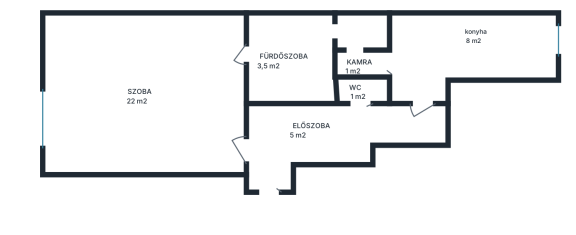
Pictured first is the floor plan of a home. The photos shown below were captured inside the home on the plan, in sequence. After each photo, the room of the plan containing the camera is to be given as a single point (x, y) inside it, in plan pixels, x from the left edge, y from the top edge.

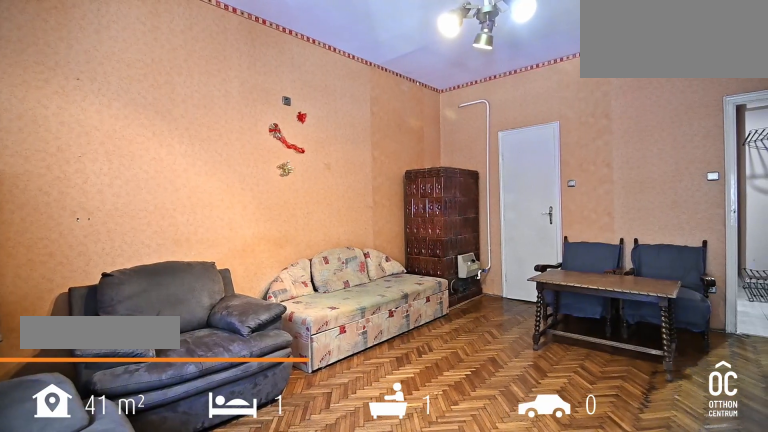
(152, 95)
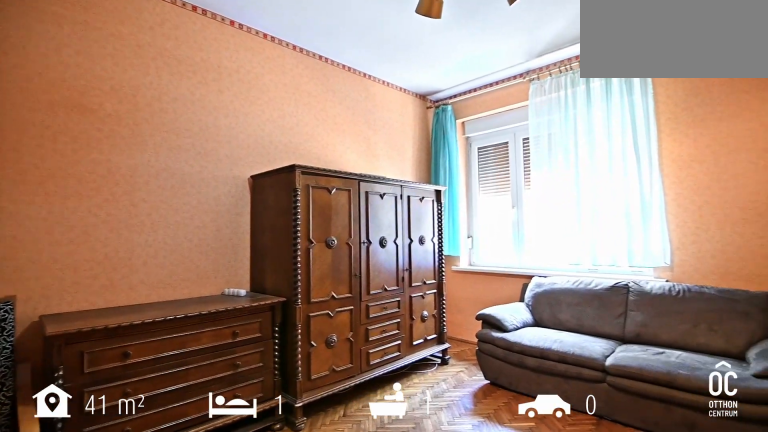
(152, 95)
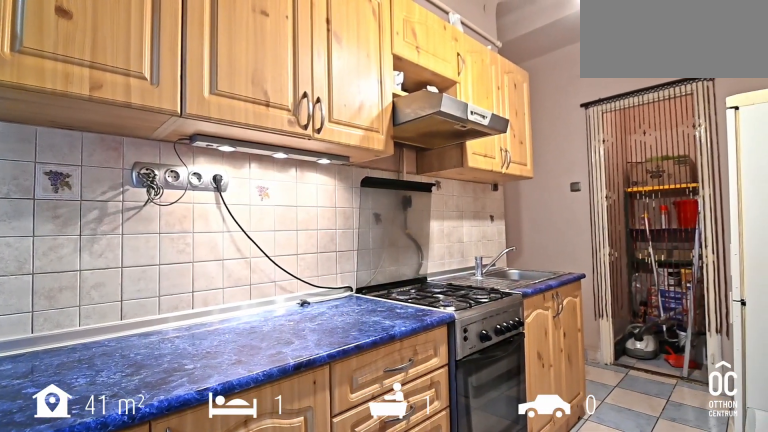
(485, 42)
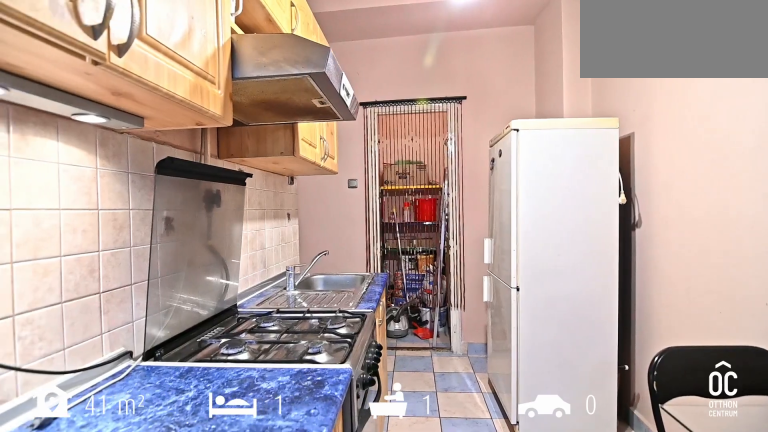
(485, 42)
